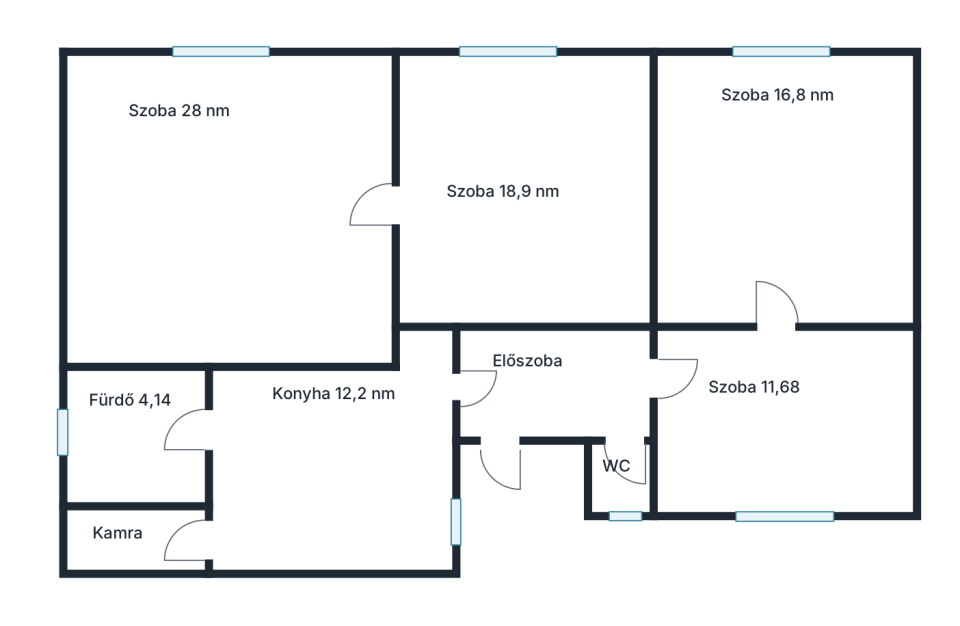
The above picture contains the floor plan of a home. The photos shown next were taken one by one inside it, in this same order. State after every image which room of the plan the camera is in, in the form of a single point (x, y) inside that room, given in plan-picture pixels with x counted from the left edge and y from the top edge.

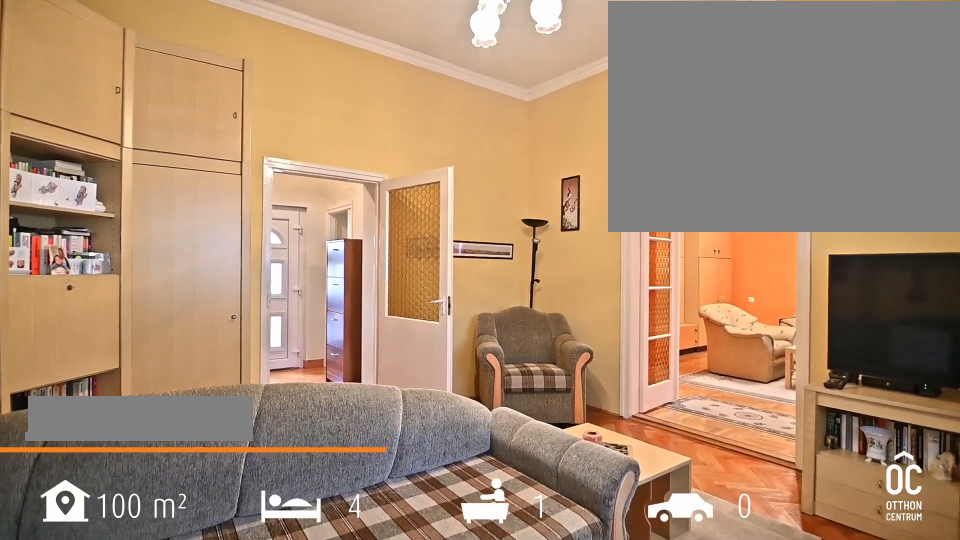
(530, 199)
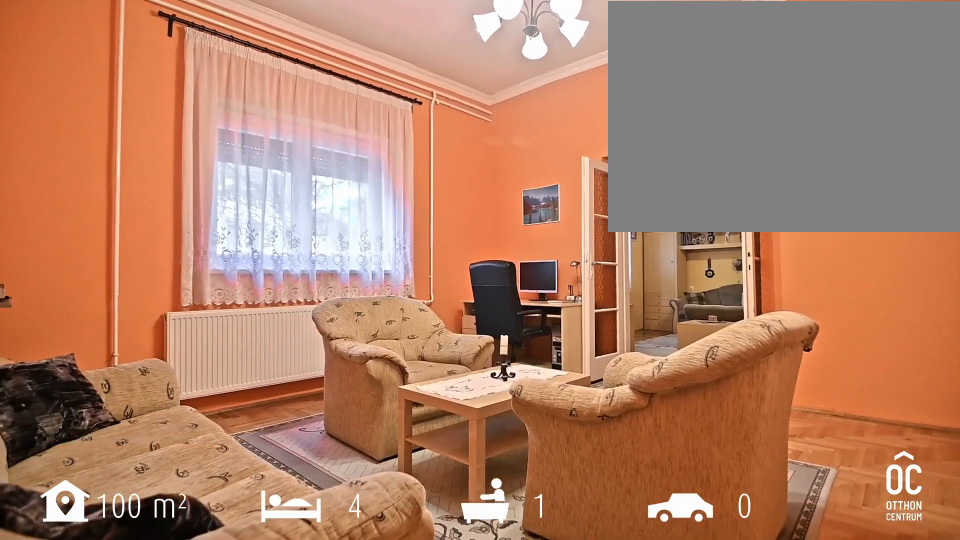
(226, 217)
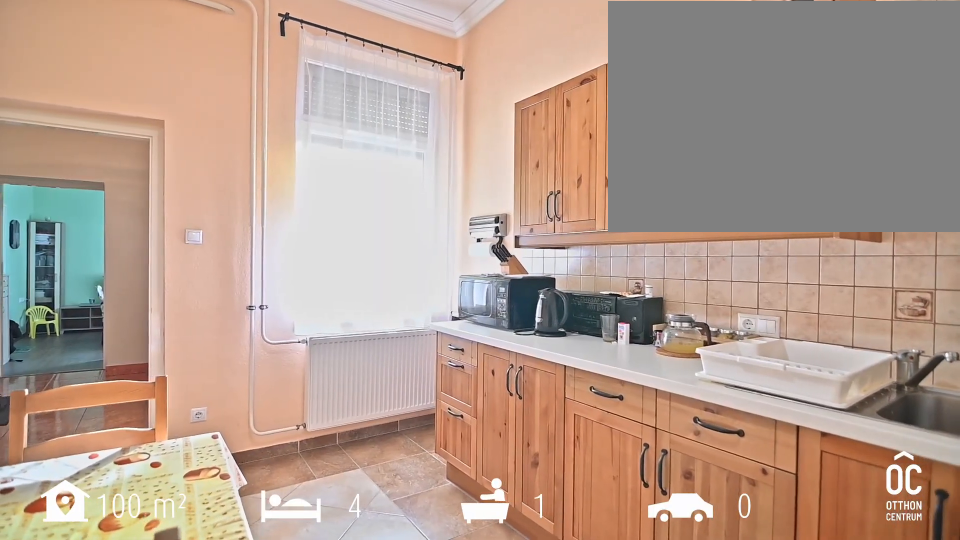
(321, 463)
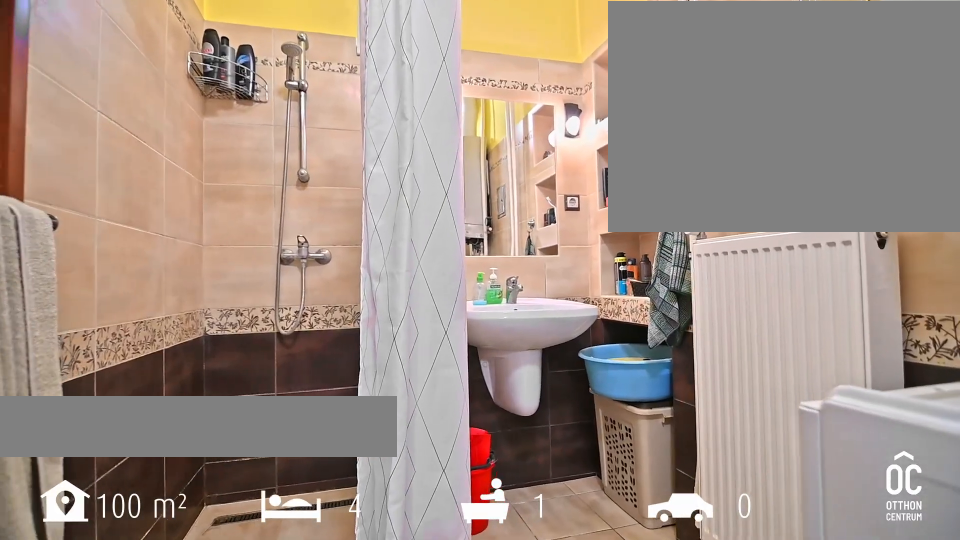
(135, 438)
